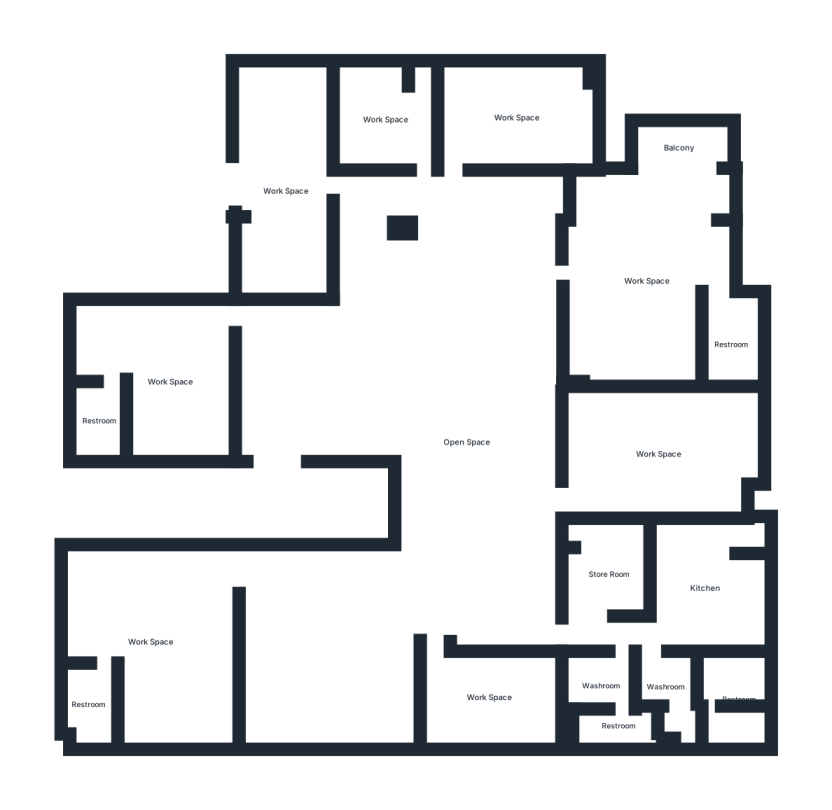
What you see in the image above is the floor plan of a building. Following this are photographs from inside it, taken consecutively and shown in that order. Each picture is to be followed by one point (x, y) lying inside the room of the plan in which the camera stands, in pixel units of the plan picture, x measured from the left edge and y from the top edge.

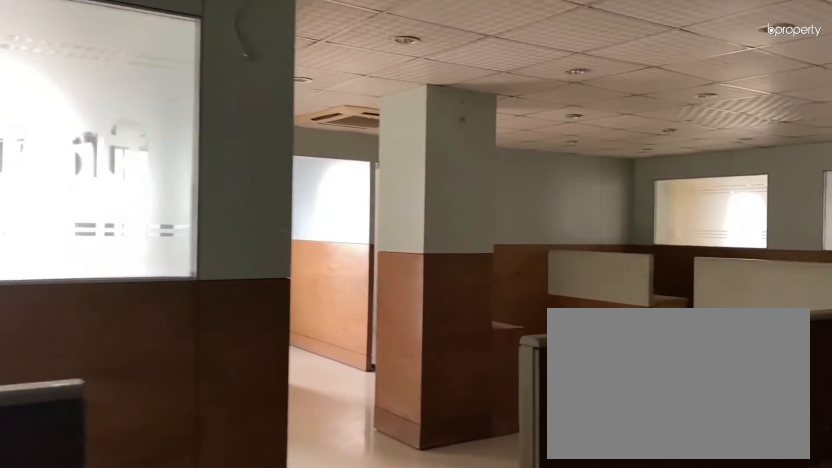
(366, 399)
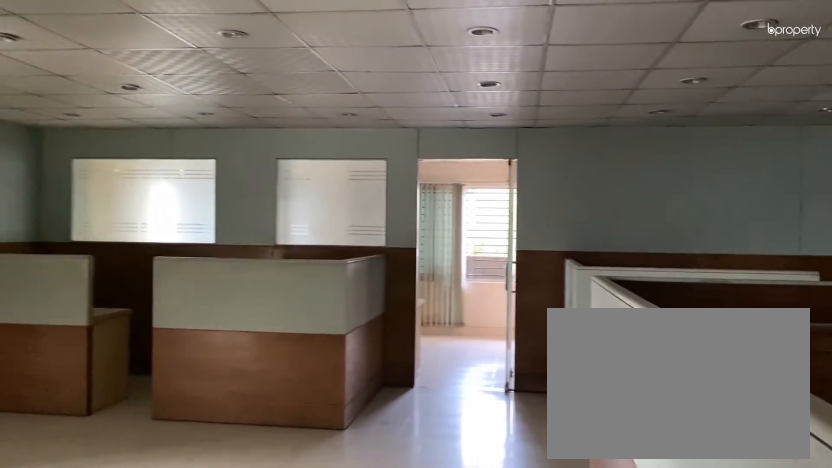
(366, 399)
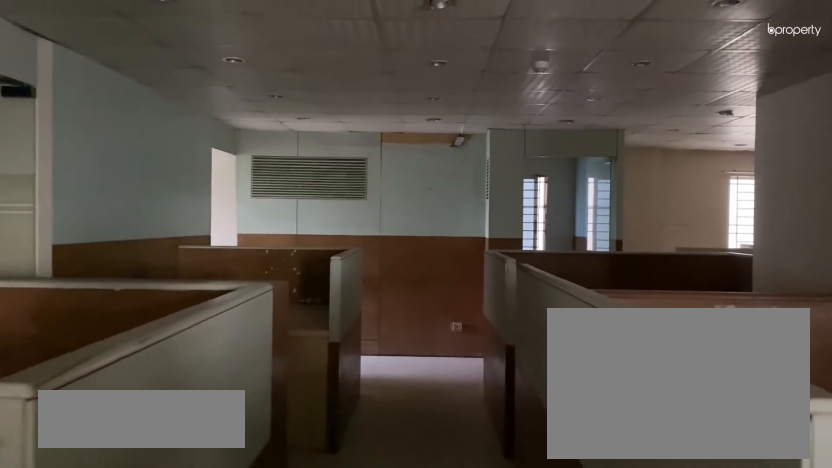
(474, 441)
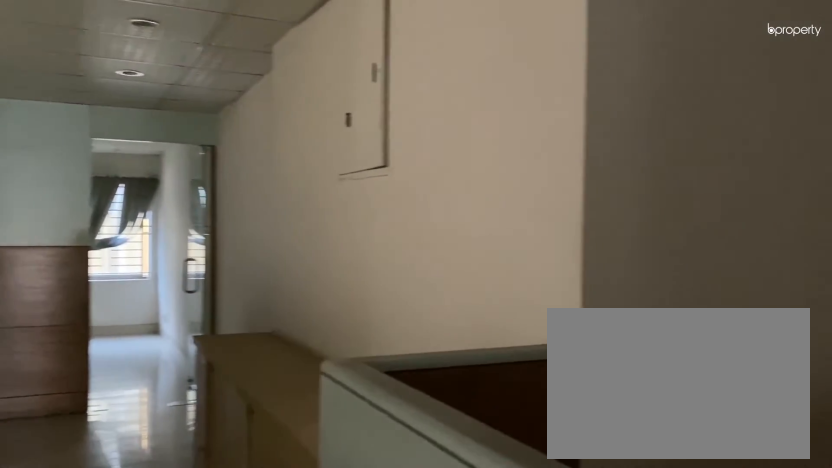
(475, 443)
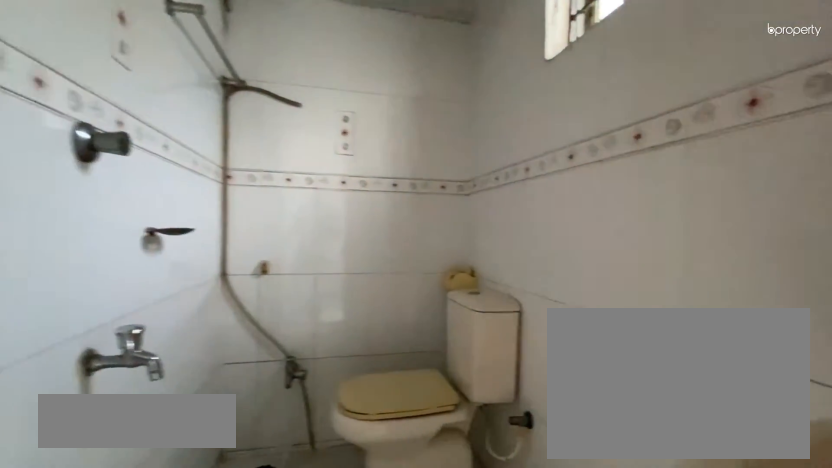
(104, 421)
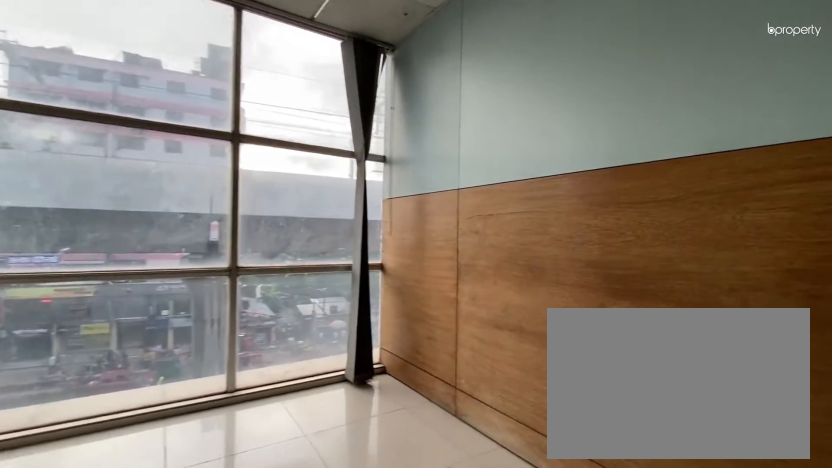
(284, 188)
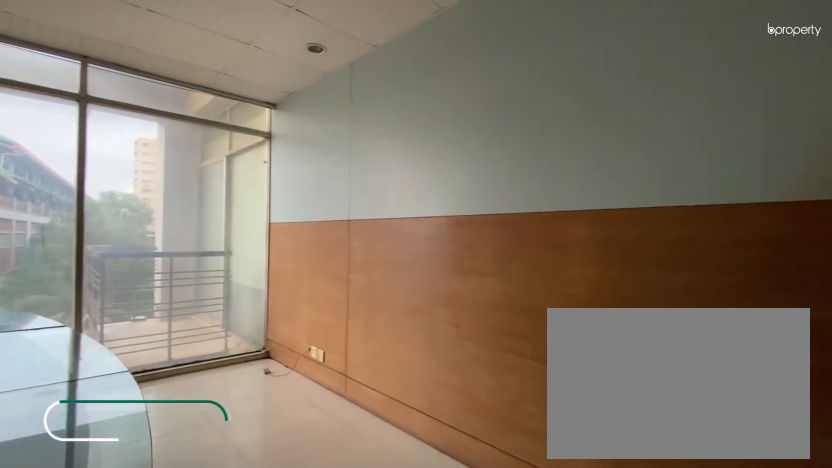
(521, 115)
